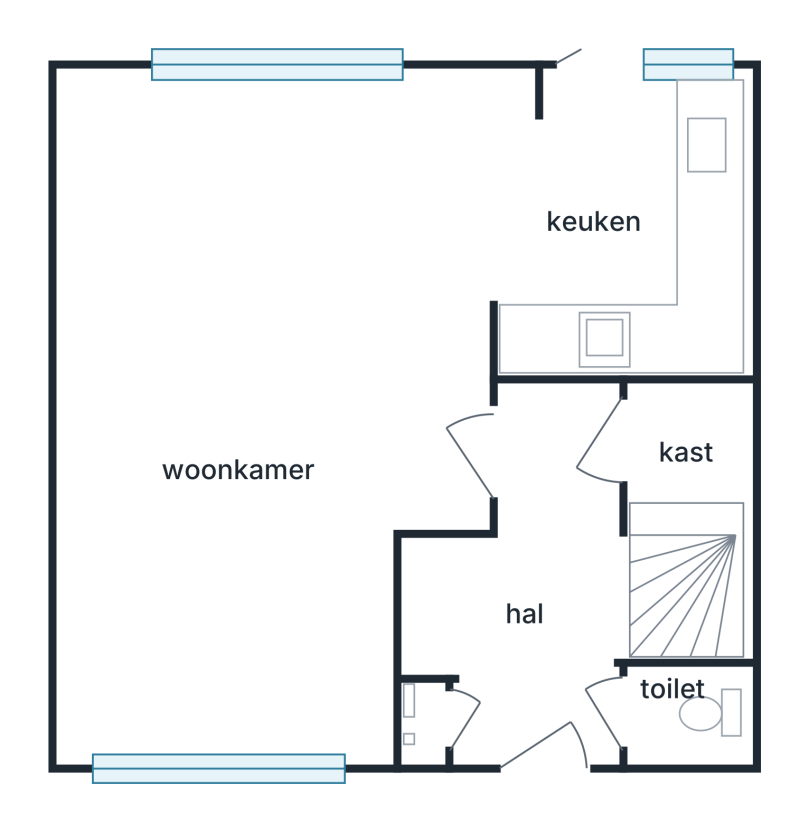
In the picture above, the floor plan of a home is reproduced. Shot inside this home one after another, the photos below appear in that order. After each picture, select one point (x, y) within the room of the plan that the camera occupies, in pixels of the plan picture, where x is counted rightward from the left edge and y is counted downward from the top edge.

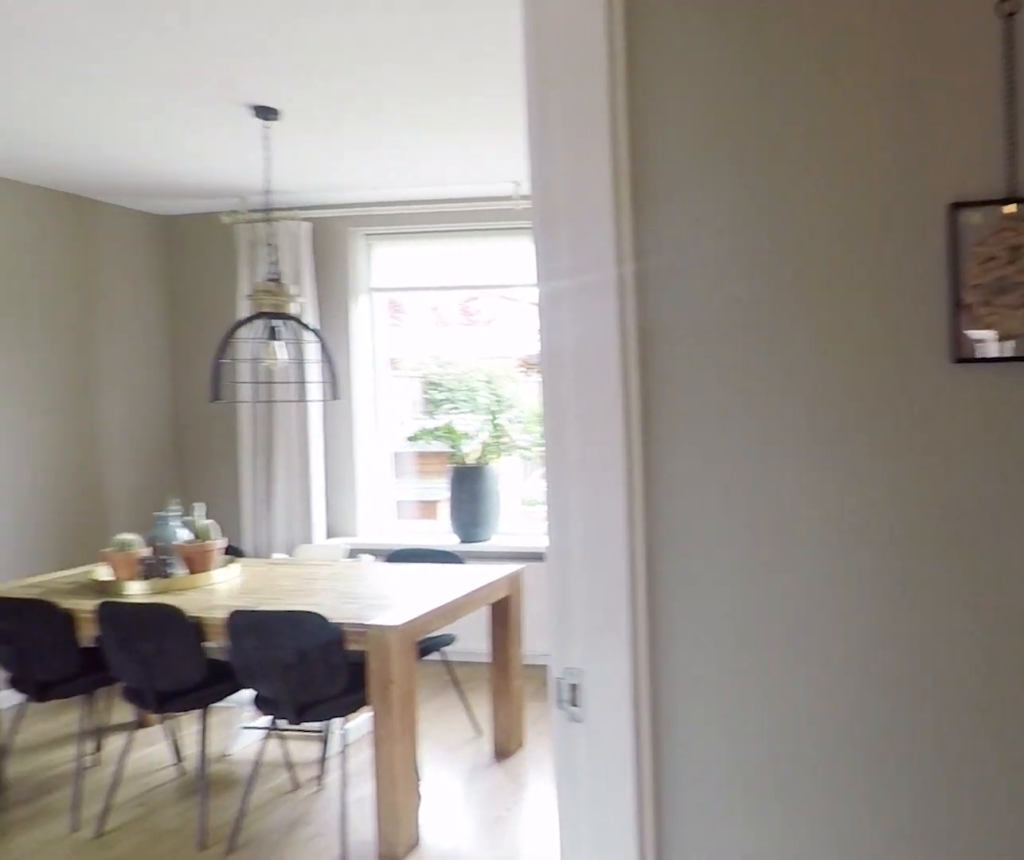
(532, 585)
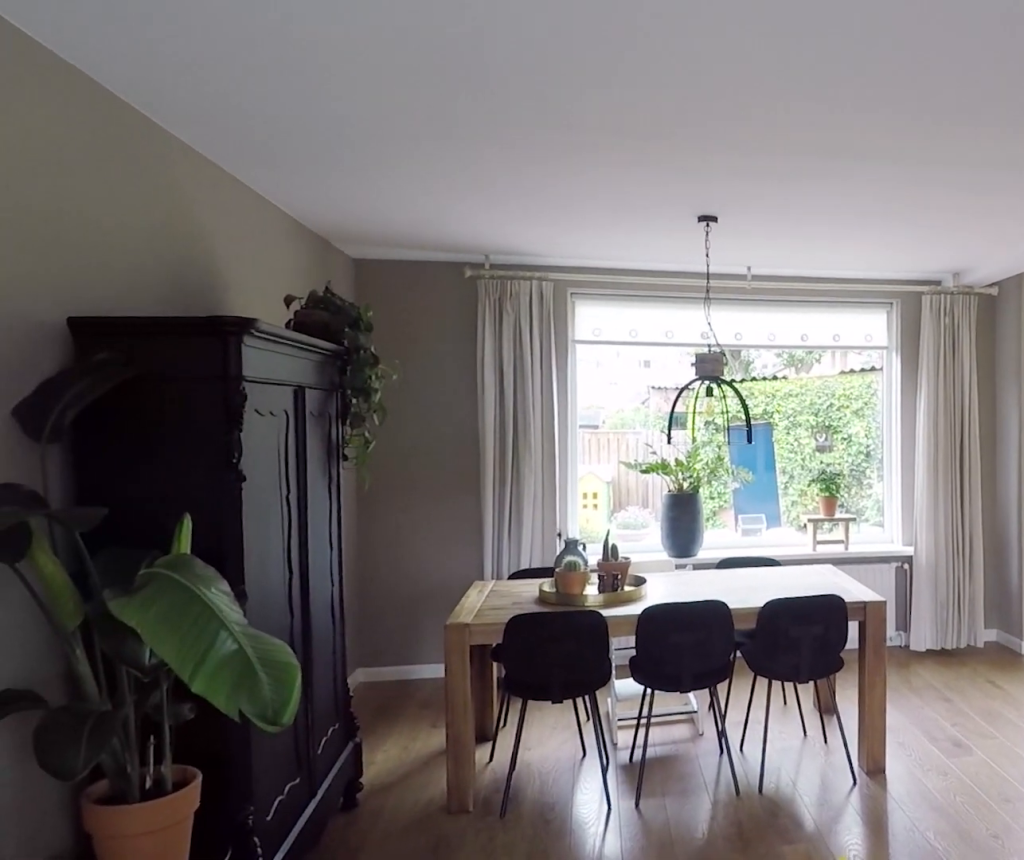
(187, 336)
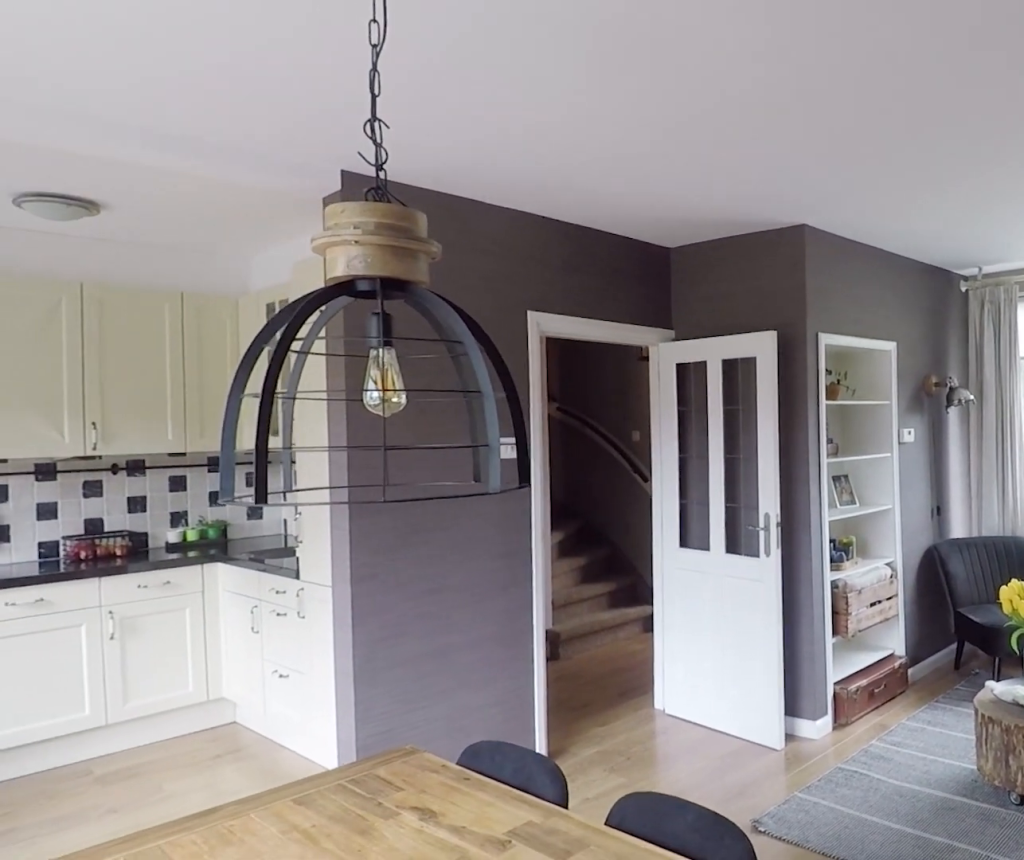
(187, 336)
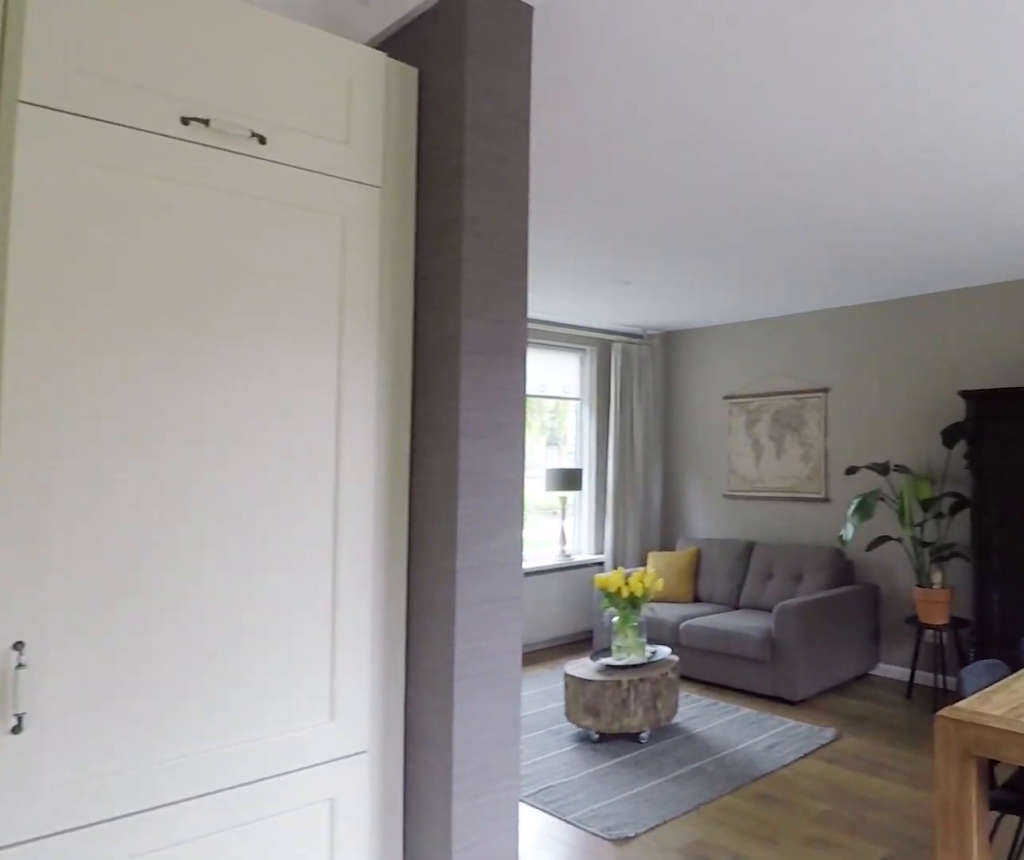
(615, 228)
